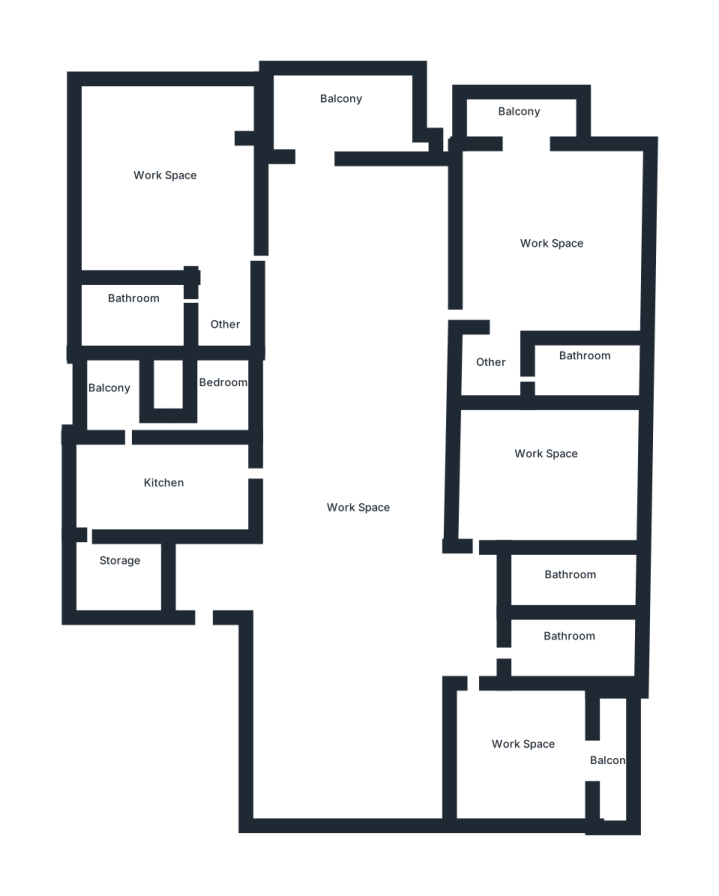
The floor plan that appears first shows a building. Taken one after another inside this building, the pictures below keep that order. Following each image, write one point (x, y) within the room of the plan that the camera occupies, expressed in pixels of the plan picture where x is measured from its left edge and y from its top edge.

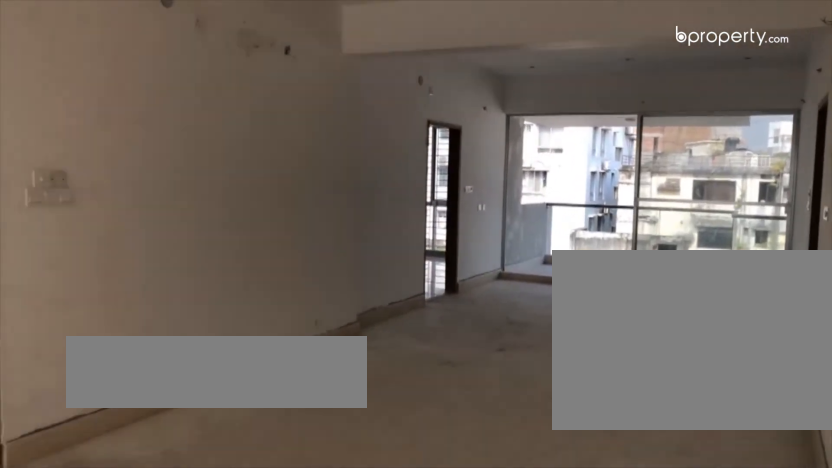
(356, 523)
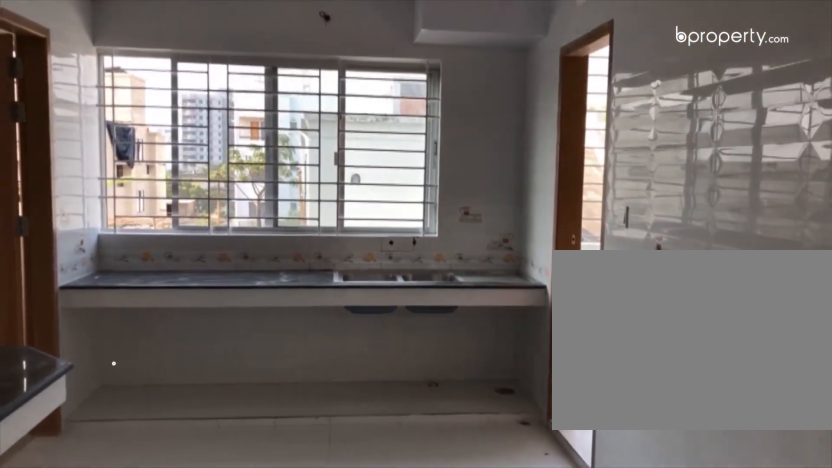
(158, 498)
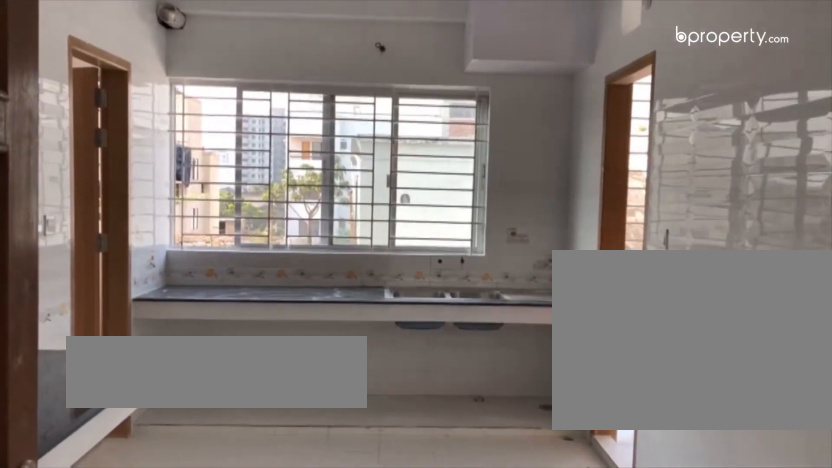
(158, 498)
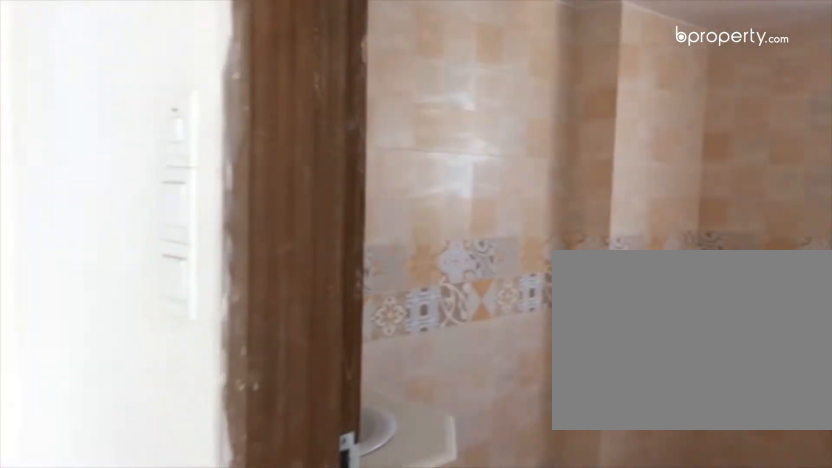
(115, 302)
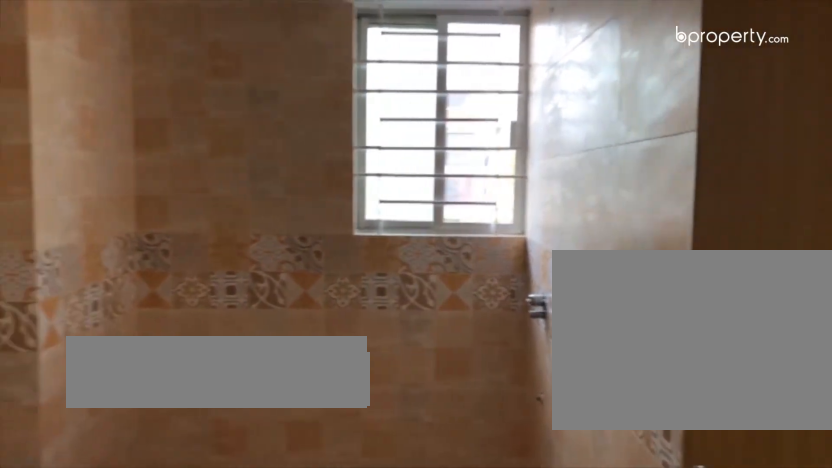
(115, 302)
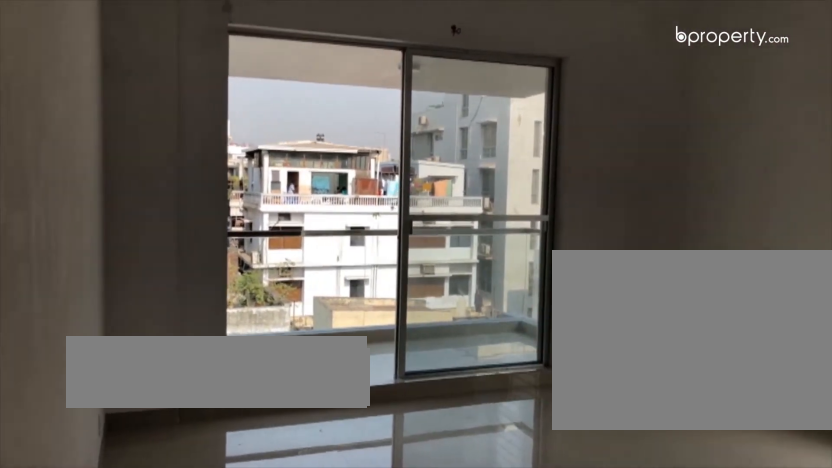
(550, 236)
